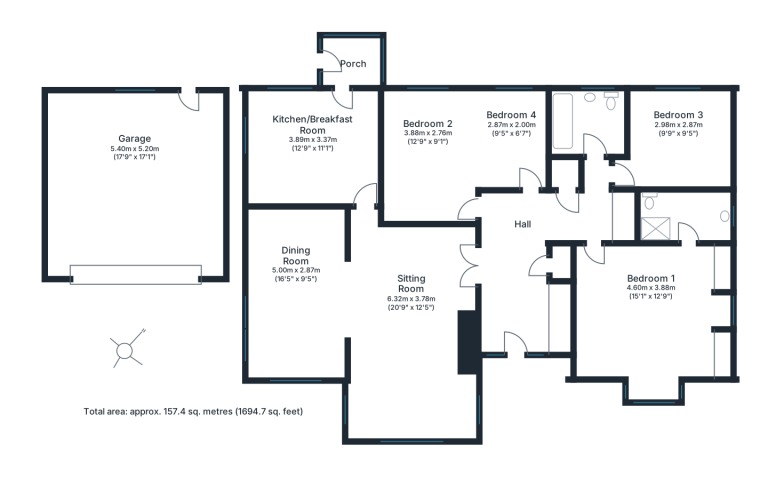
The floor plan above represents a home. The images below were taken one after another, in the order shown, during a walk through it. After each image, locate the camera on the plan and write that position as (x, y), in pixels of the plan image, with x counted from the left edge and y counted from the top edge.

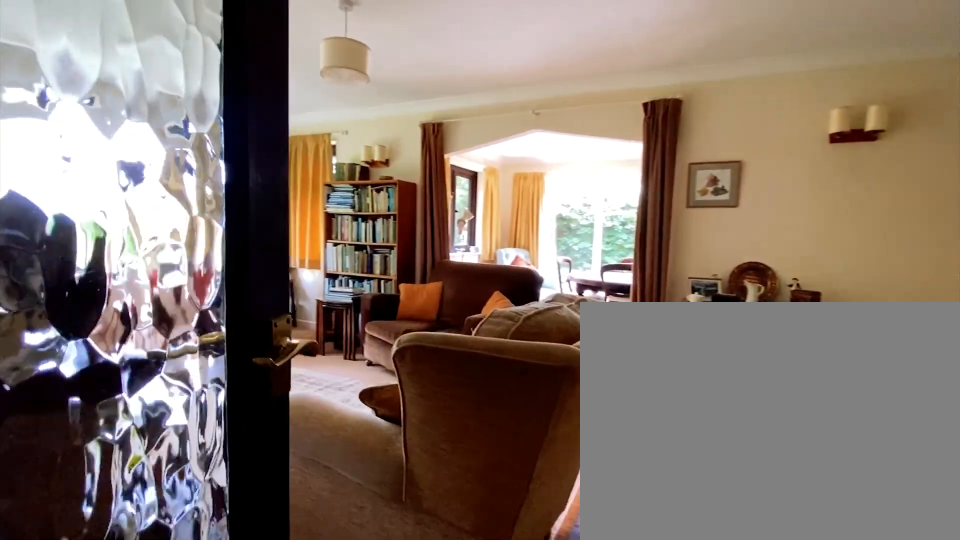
(470, 268)
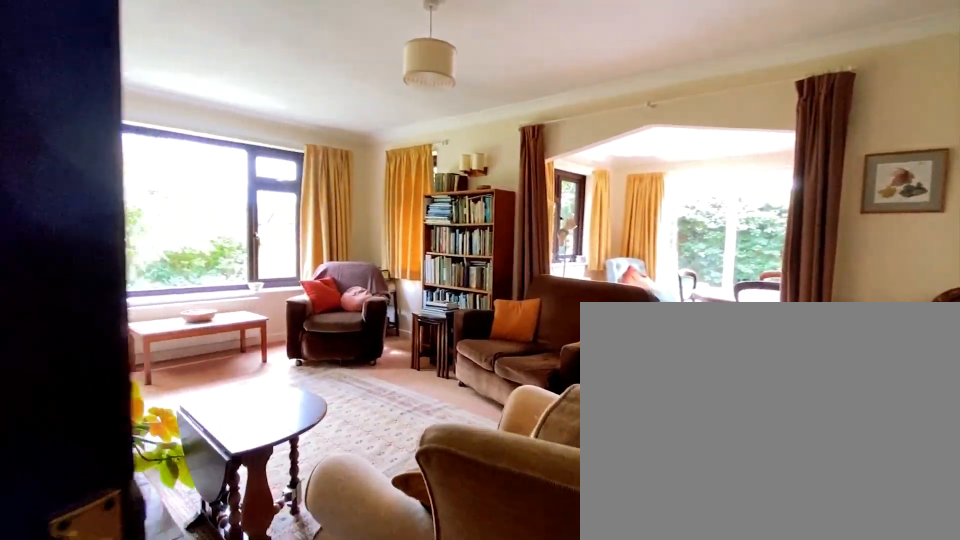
(455, 268)
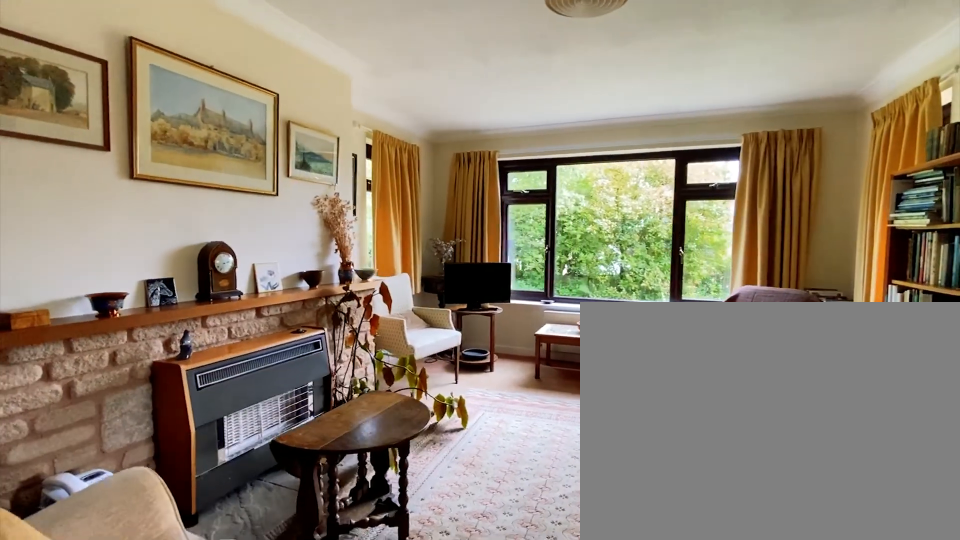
(401, 273)
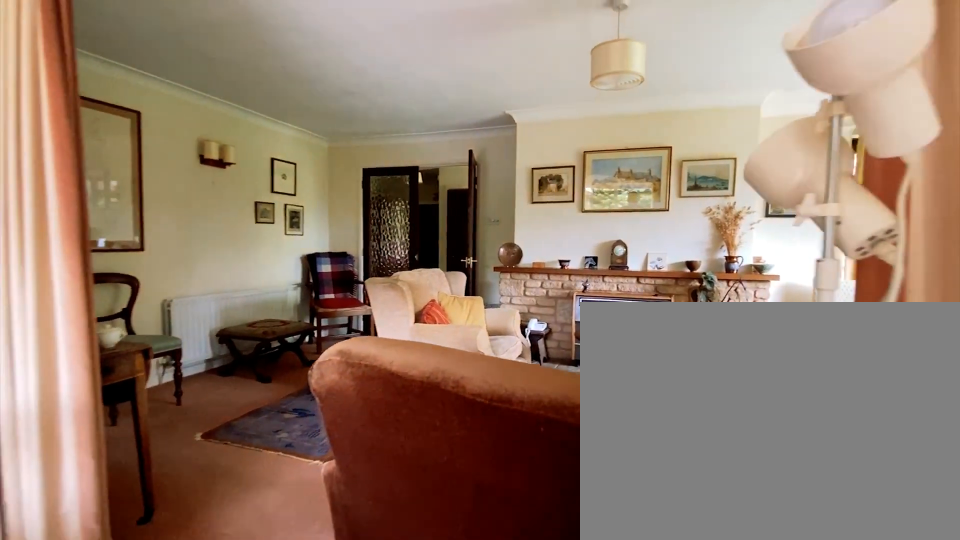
(345, 298)
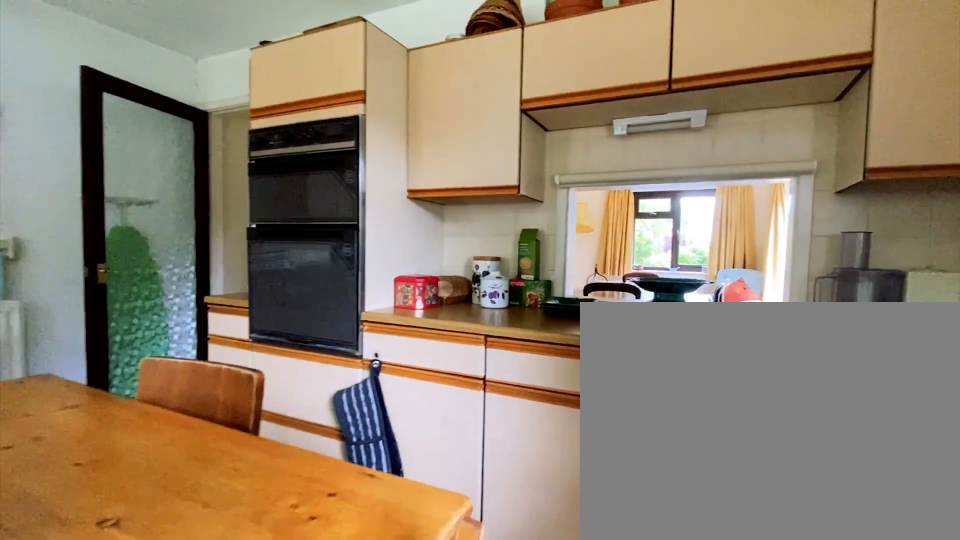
(271, 166)
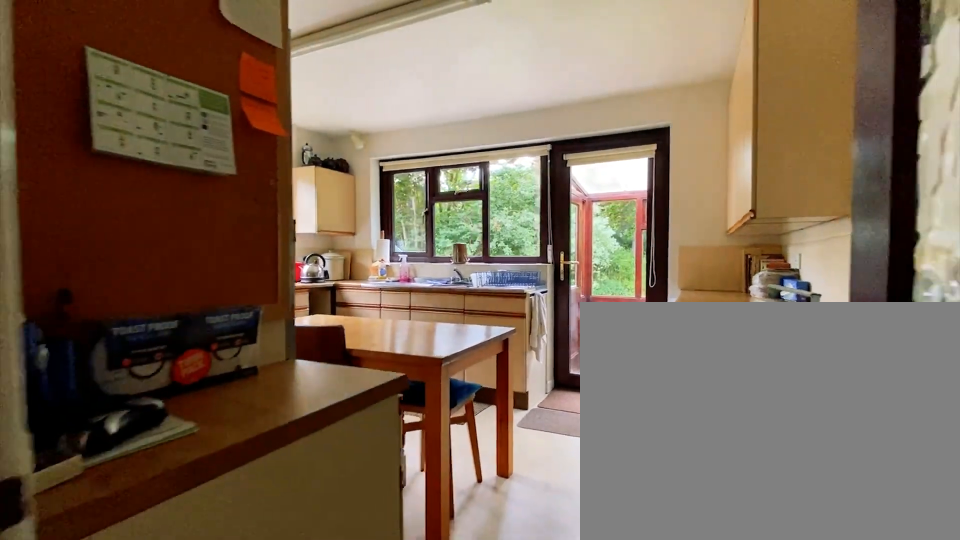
(362, 215)
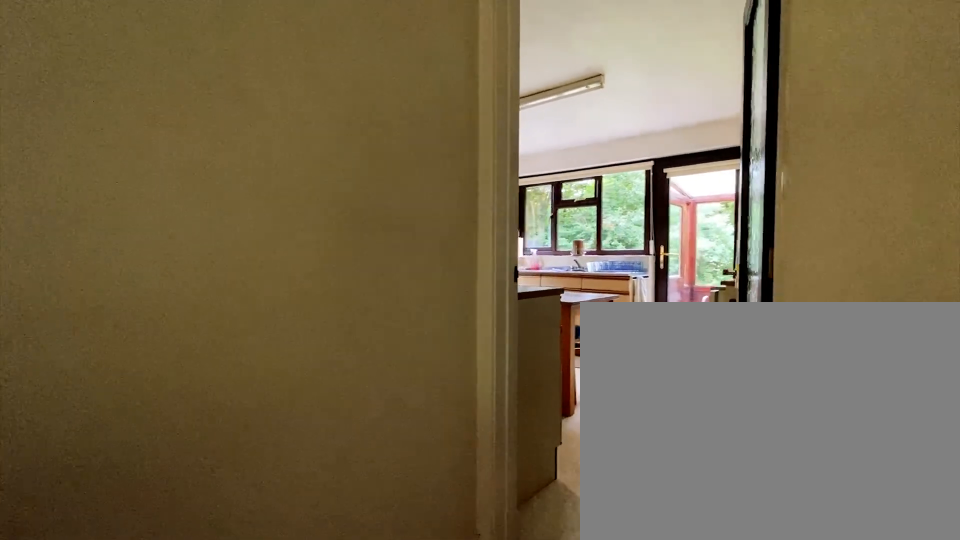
(362, 258)
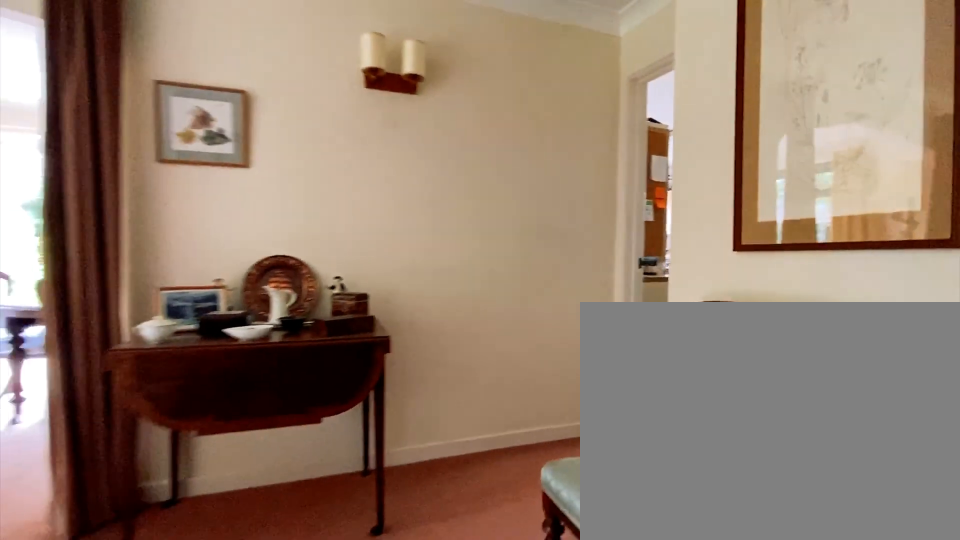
(390, 268)
